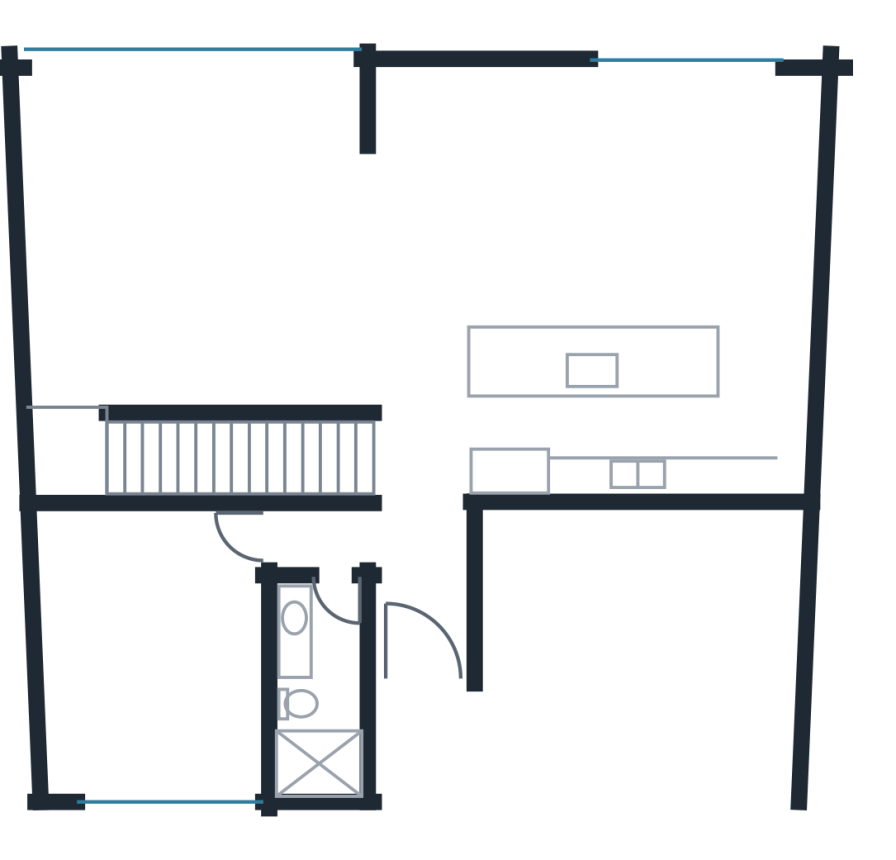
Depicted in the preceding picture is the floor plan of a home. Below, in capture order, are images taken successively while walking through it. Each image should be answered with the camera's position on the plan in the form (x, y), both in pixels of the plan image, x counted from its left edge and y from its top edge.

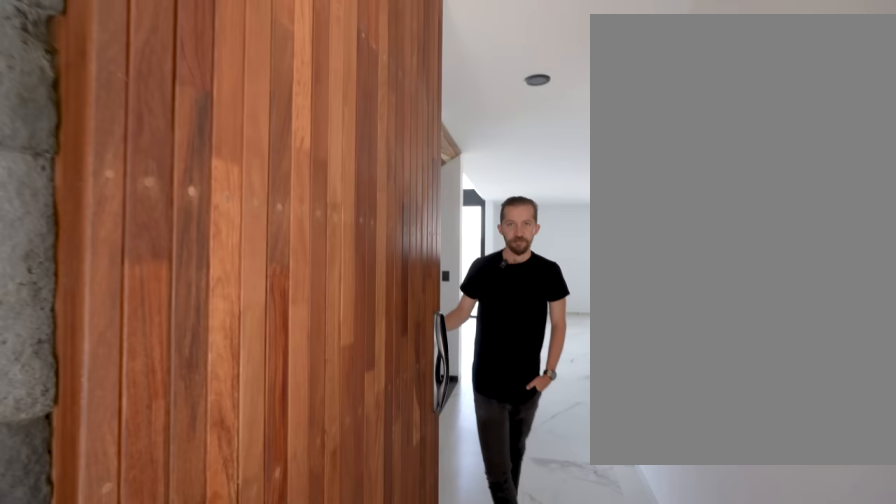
(415, 719)
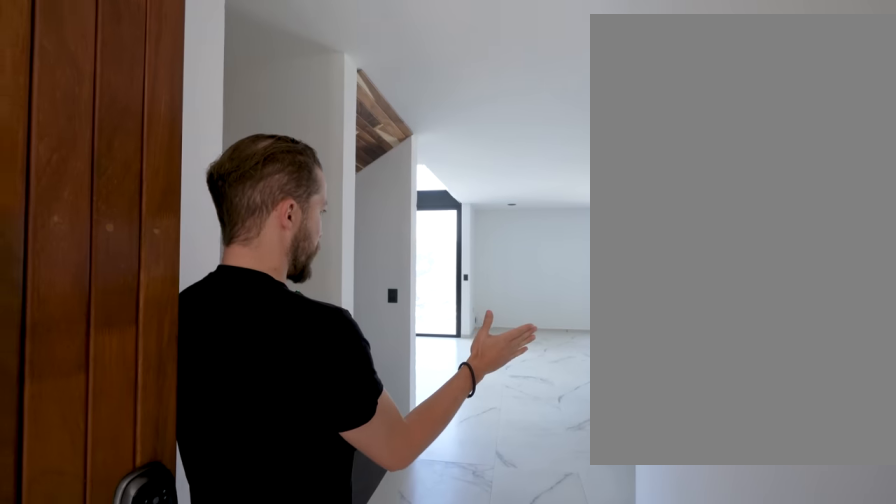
(416, 689)
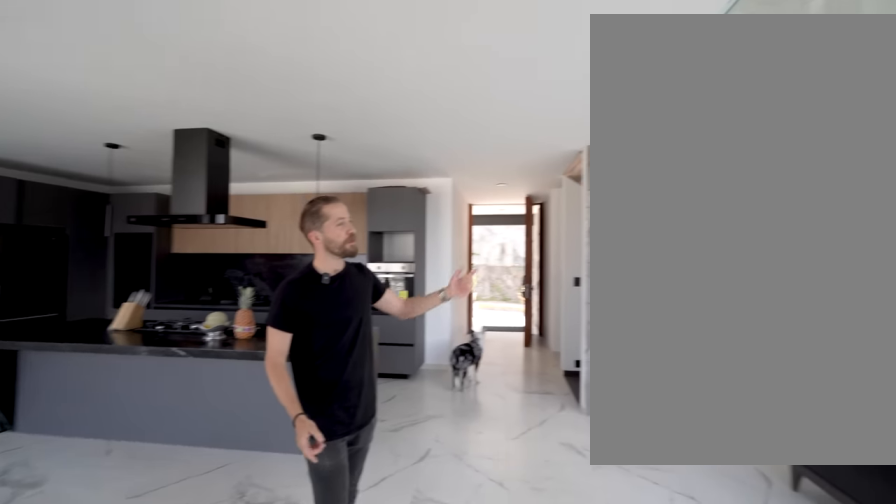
(442, 172)
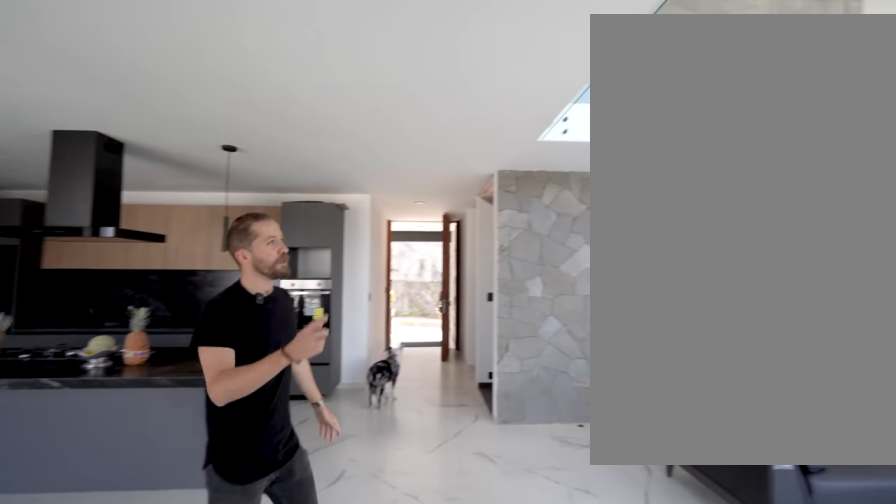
(444, 172)
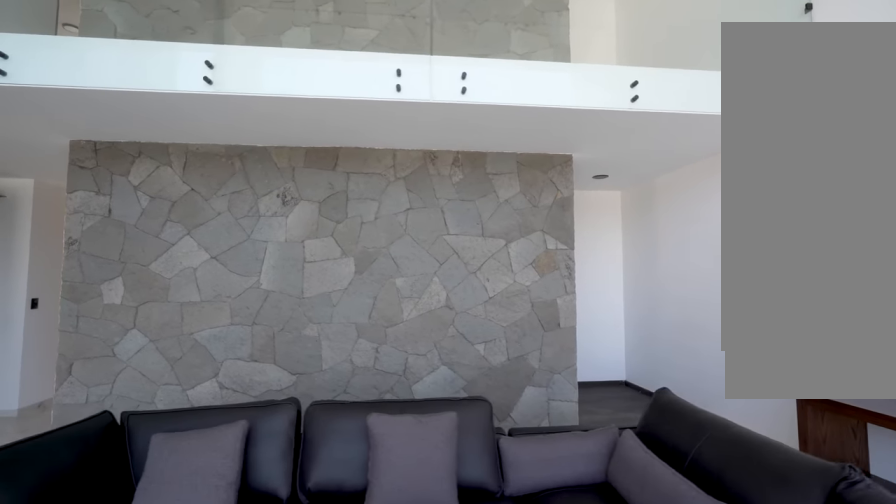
(338, 170)
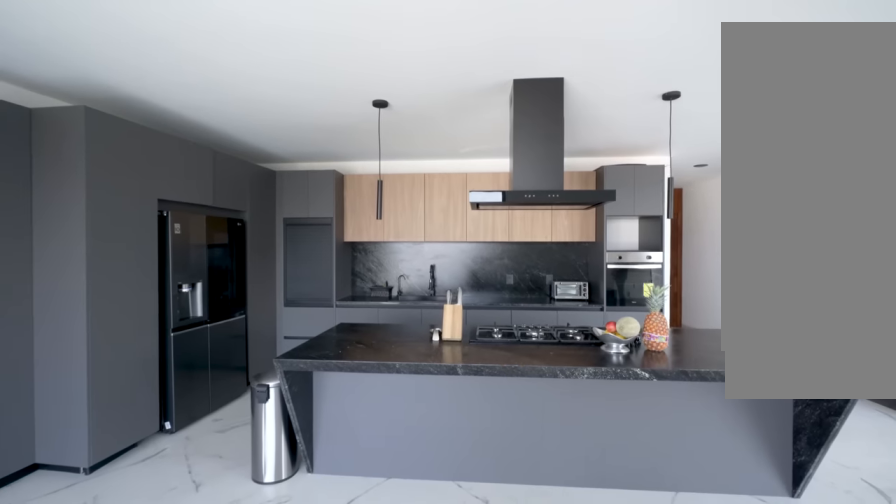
(565, 271)
